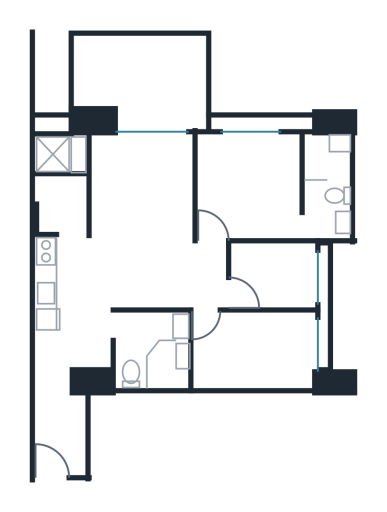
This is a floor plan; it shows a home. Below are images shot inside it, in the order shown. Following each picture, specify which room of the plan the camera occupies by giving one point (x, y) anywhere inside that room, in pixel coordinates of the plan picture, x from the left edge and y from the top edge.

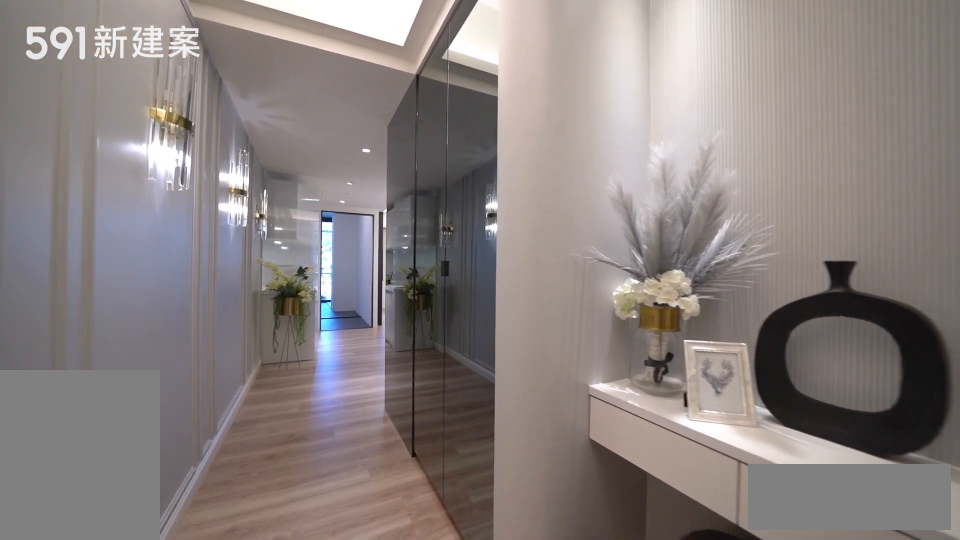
(62, 424)
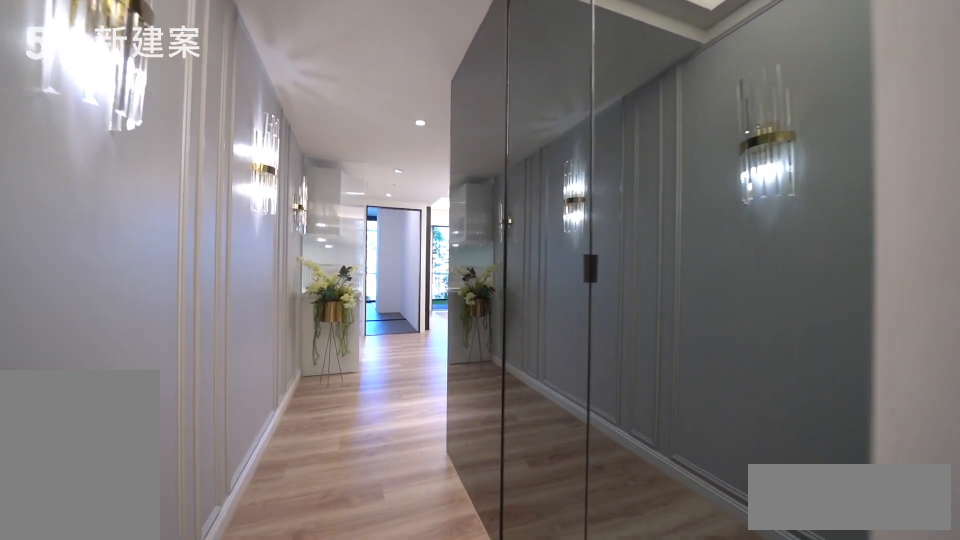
(62, 424)
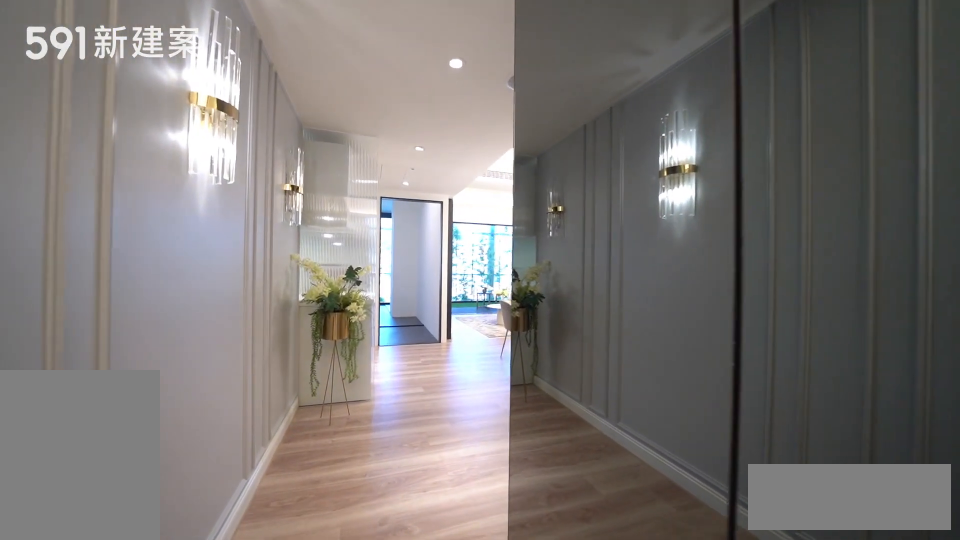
(62, 424)
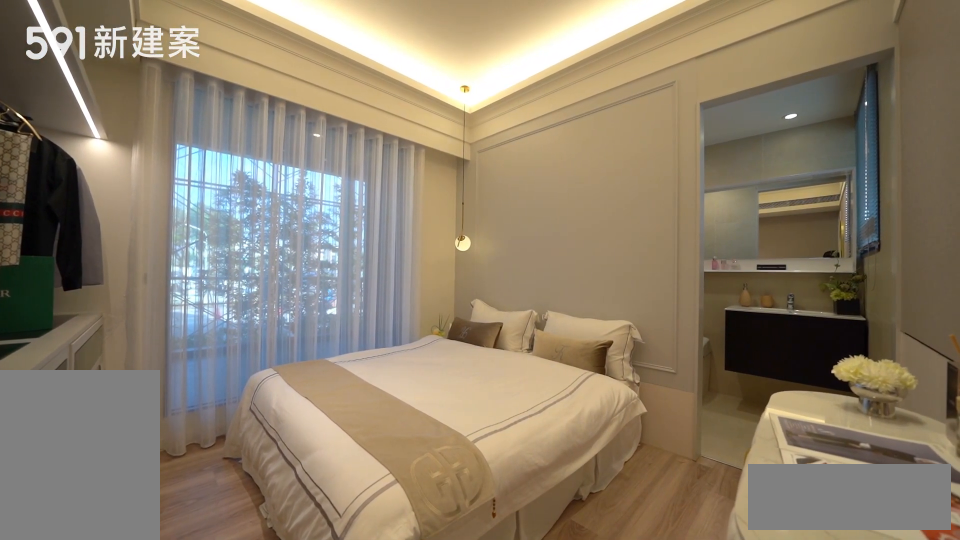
(250, 186)
